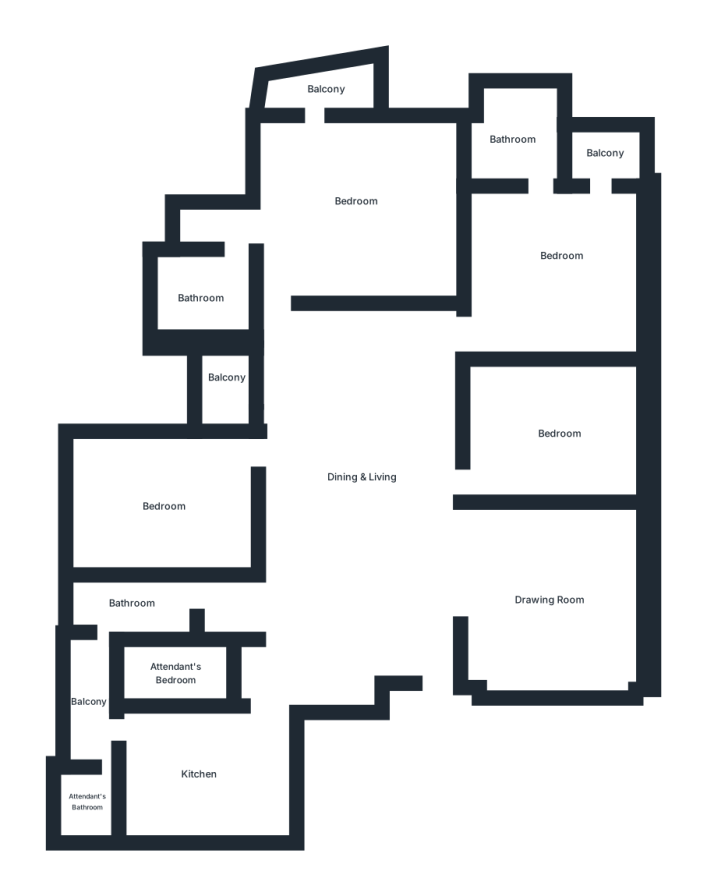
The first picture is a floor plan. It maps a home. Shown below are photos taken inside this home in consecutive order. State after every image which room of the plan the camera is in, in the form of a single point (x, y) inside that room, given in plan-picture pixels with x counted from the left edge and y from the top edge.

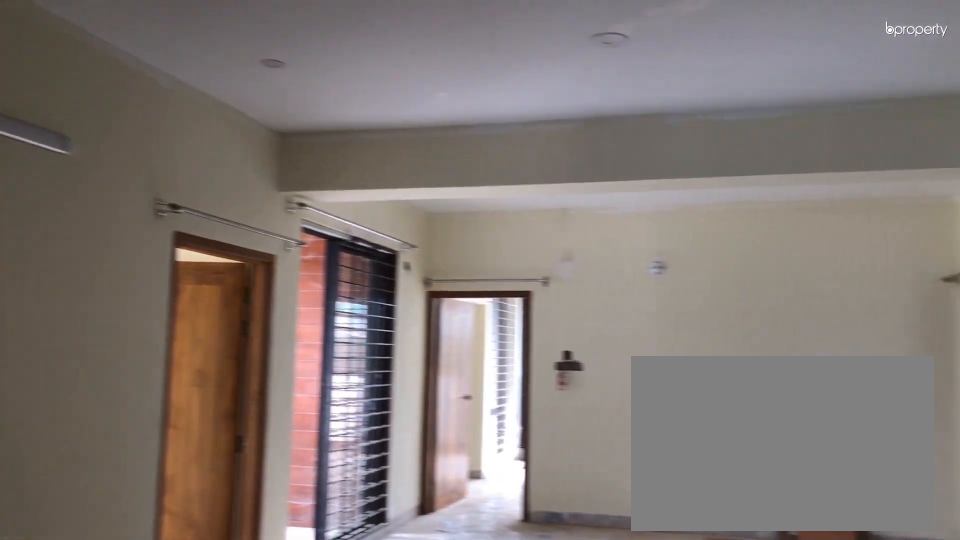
(360, 474)
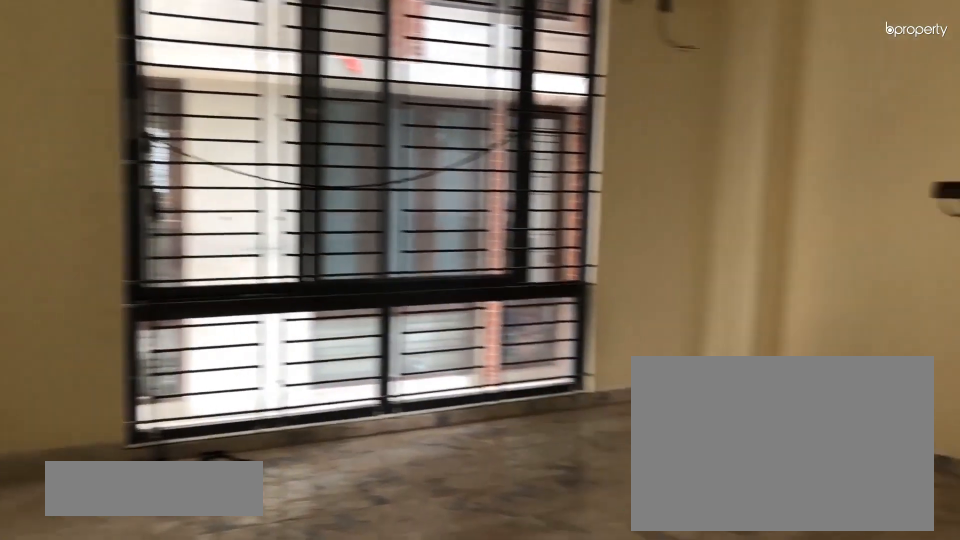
(550, 605)
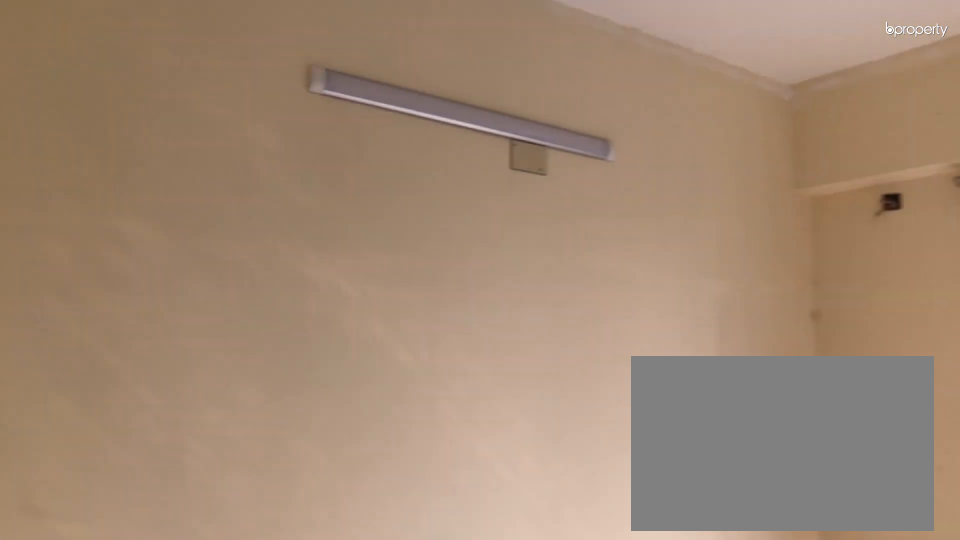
(162, 508)
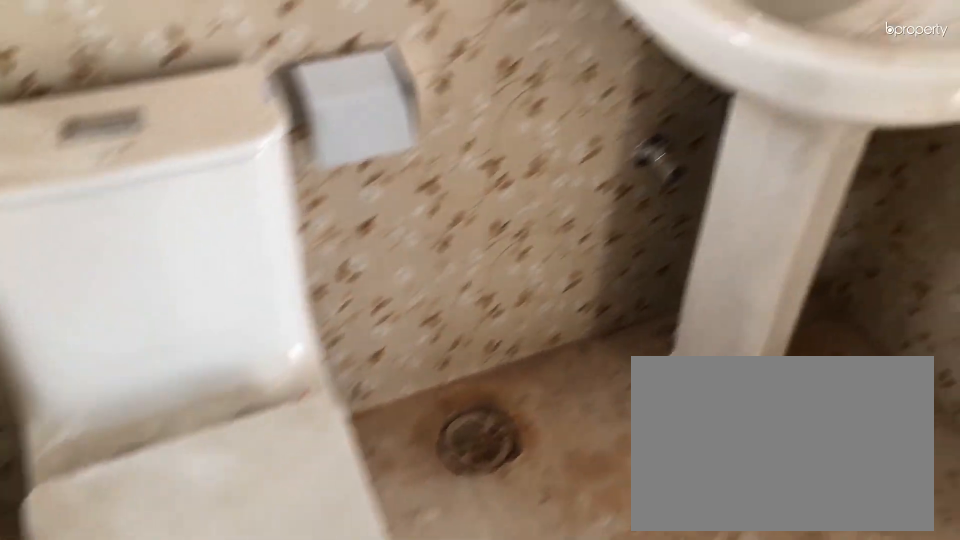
(207, 294)
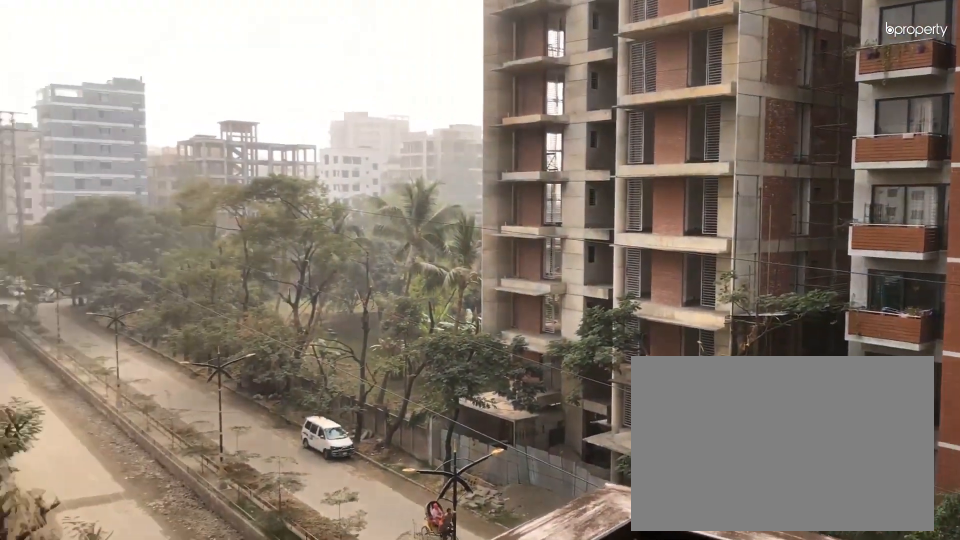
(328, 89)
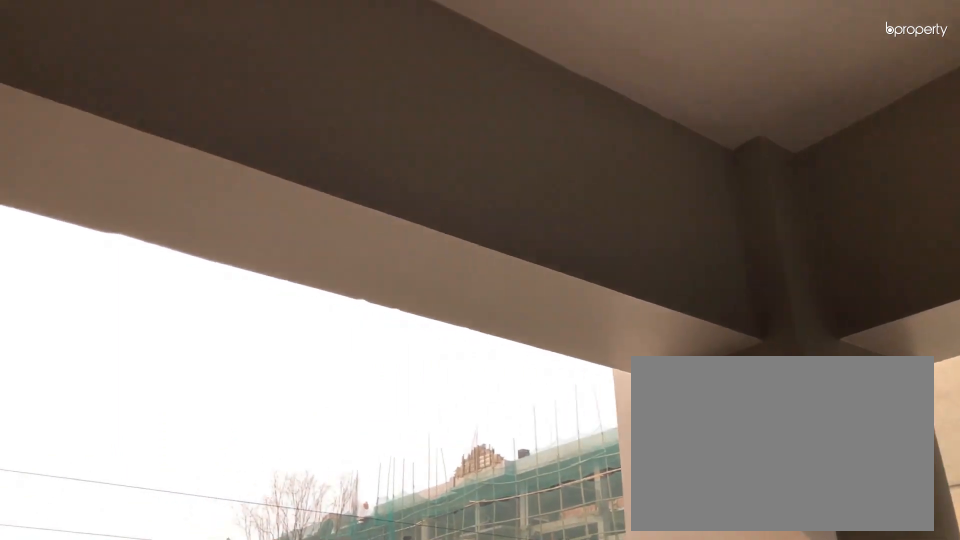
(600, 153)
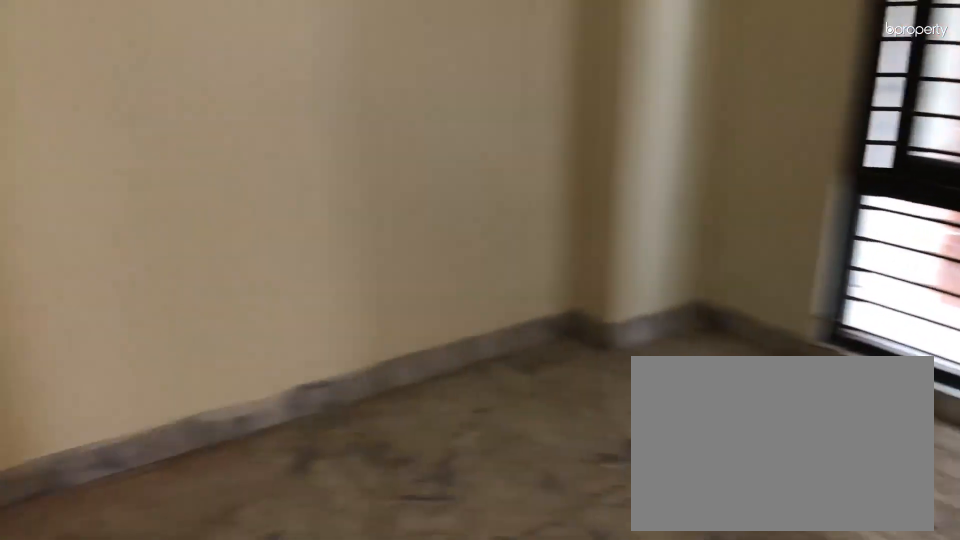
(548, 429)
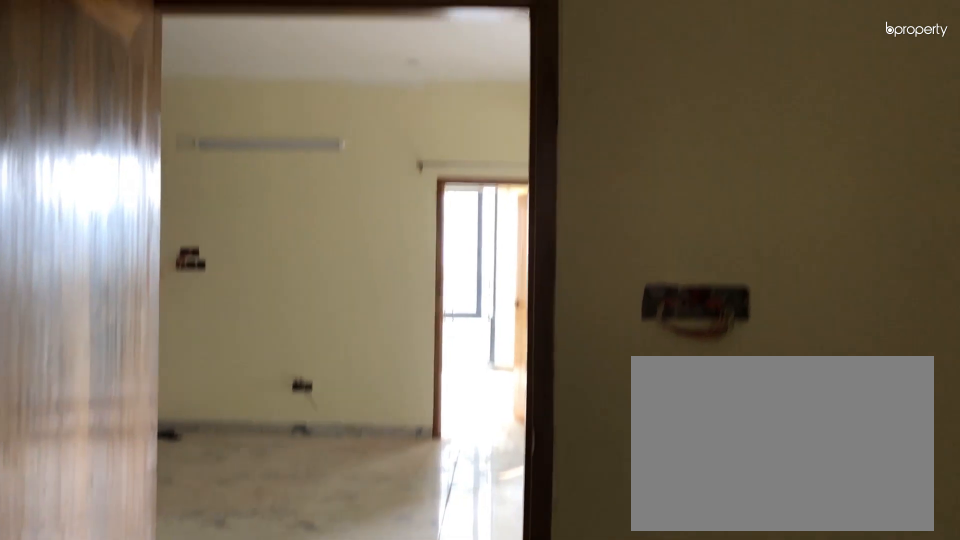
(548, 429)
